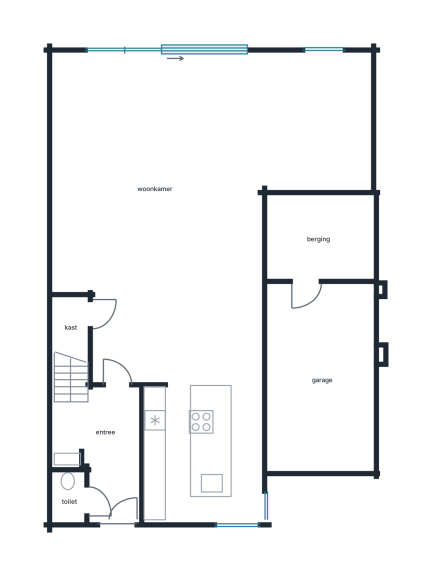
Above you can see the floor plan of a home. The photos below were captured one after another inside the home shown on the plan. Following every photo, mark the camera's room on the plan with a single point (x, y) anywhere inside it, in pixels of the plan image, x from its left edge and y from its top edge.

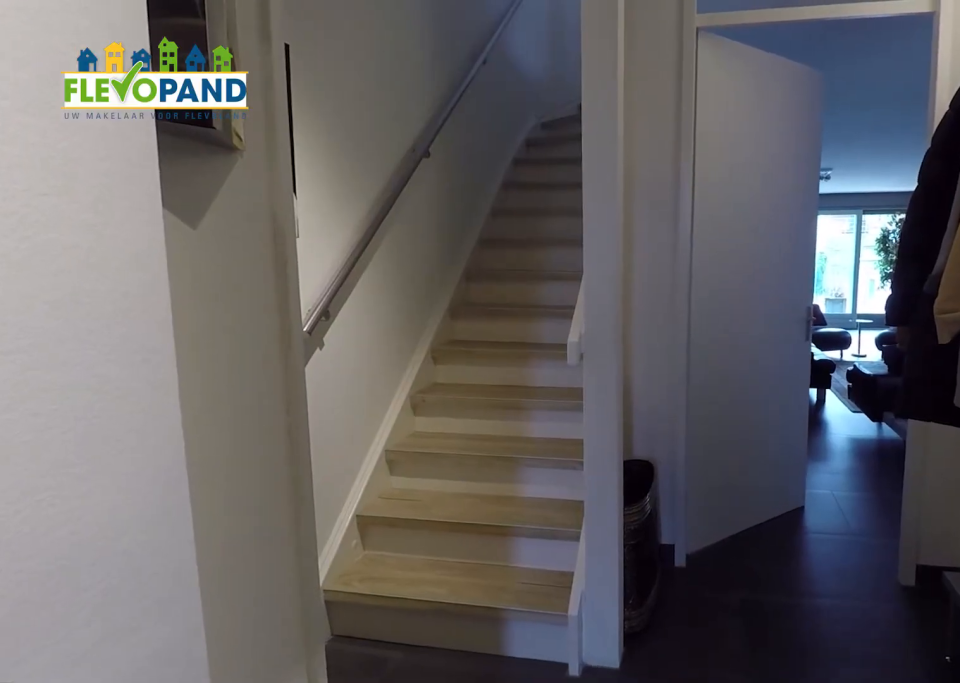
(106, 447)
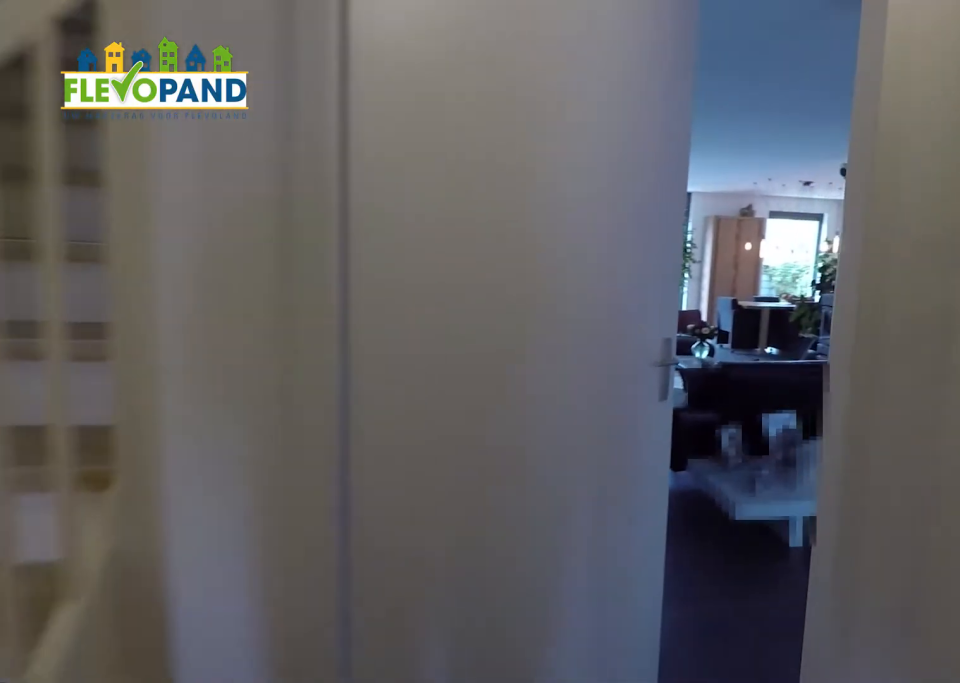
(106, 447)
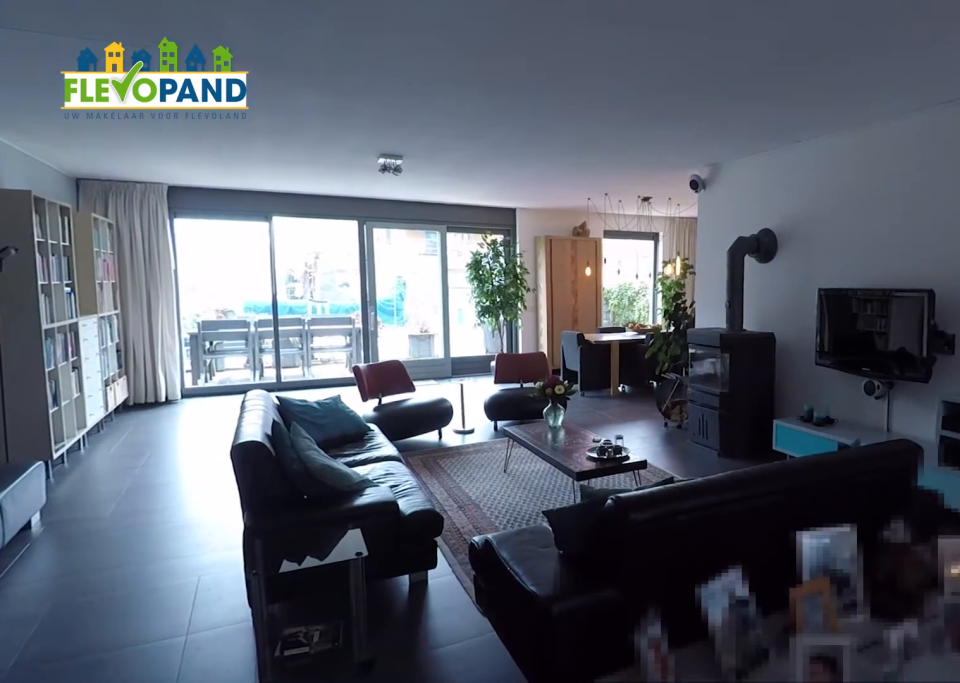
(190, 175)
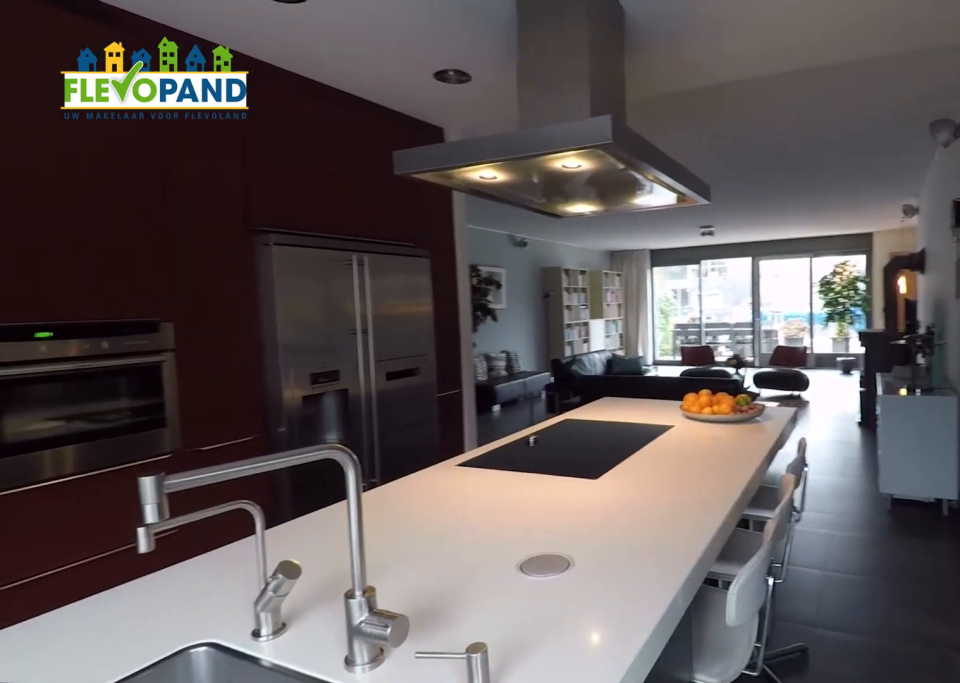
(202, 452)
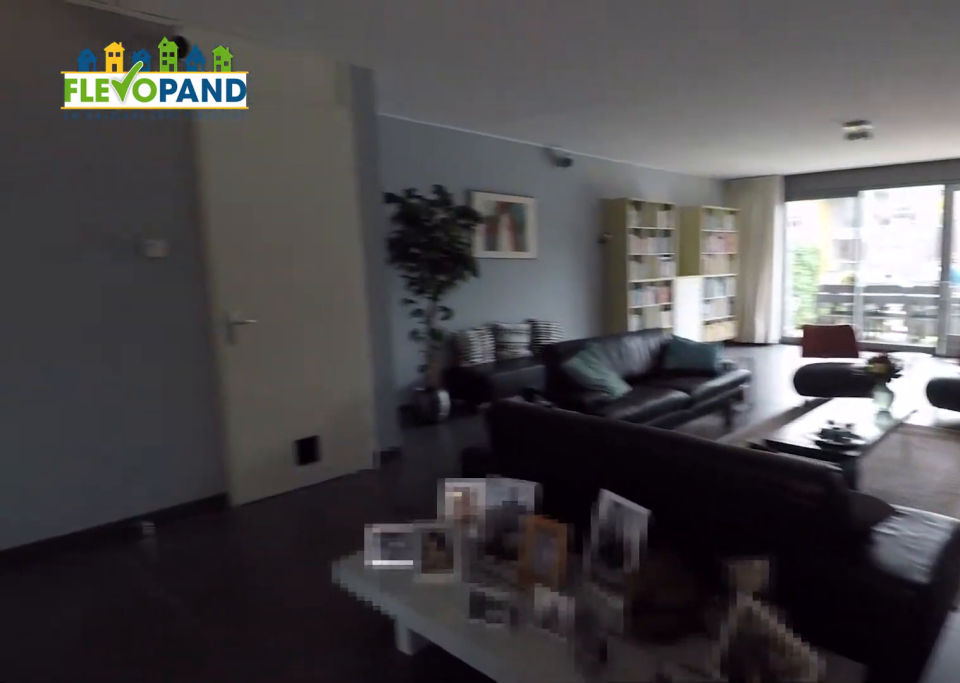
(190, 175)
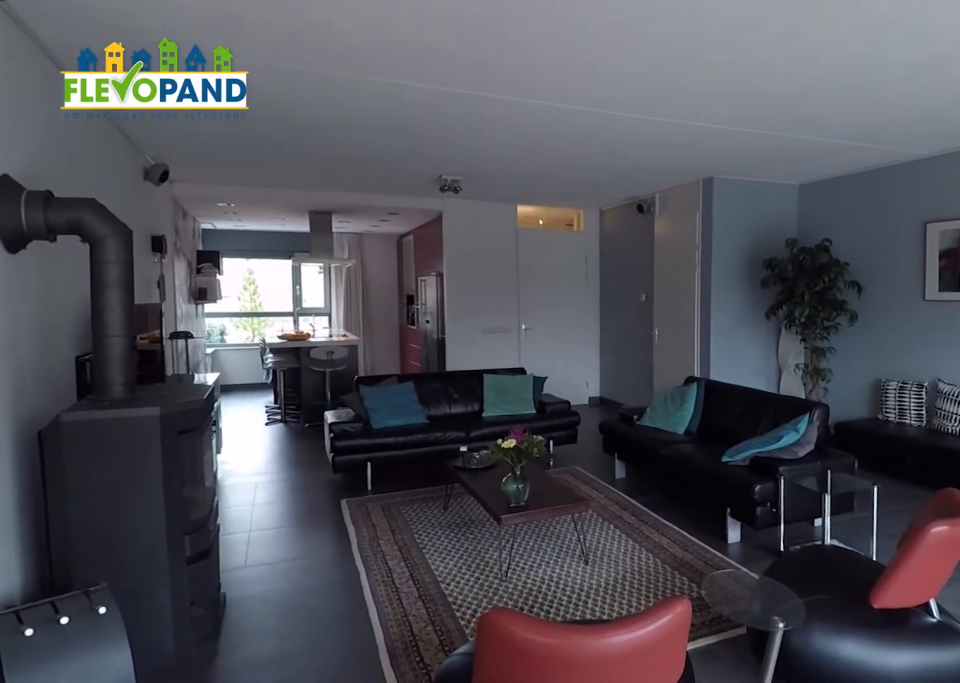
(190, 175)
